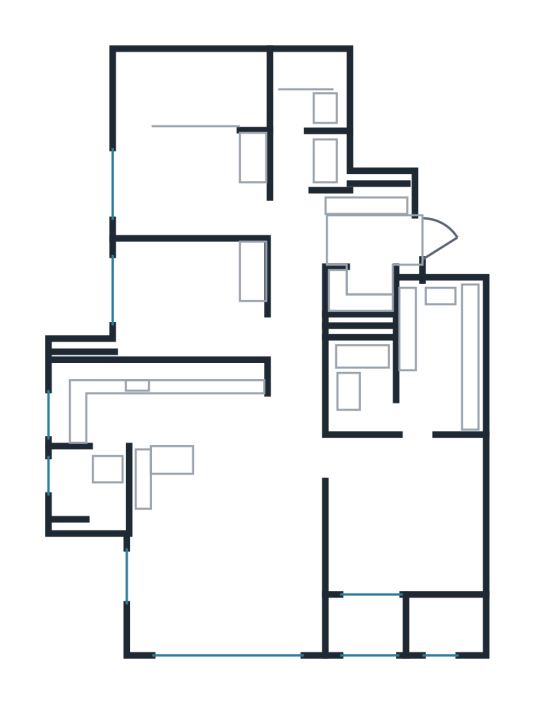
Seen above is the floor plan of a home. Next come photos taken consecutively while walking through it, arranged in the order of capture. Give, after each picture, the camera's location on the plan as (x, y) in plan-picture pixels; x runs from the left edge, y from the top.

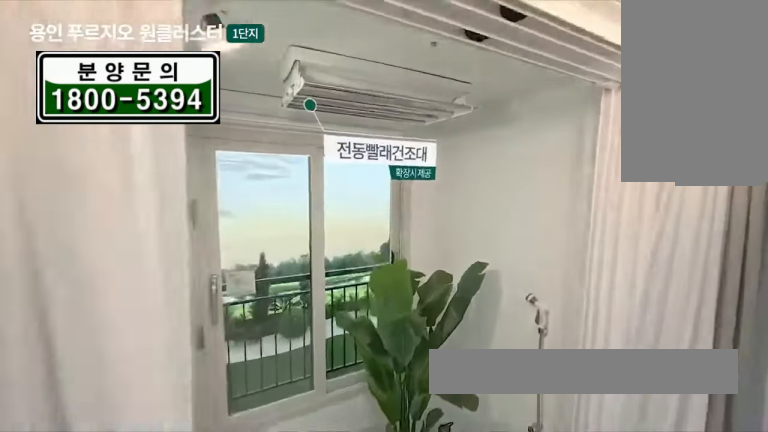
(406, 537)
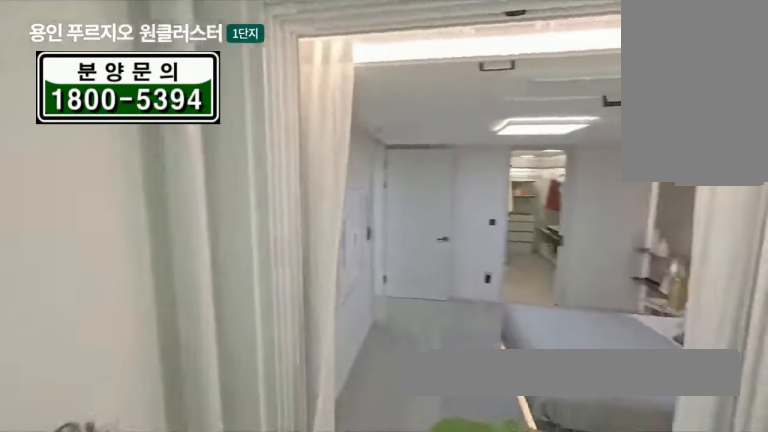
(406, 540)
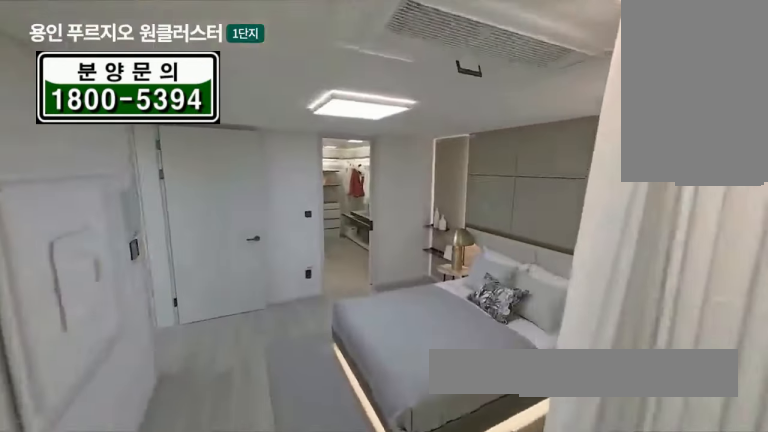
(406, 529)
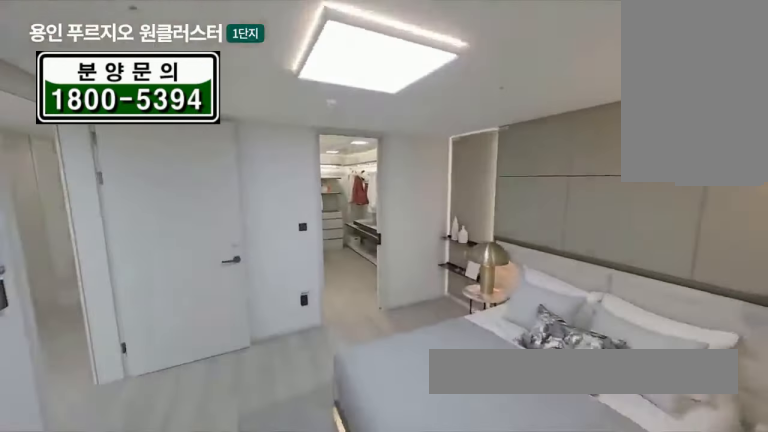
(404, 543)
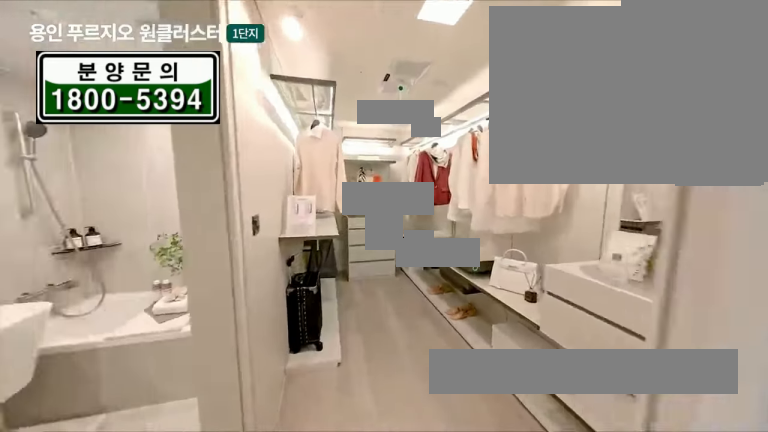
(438, 390)
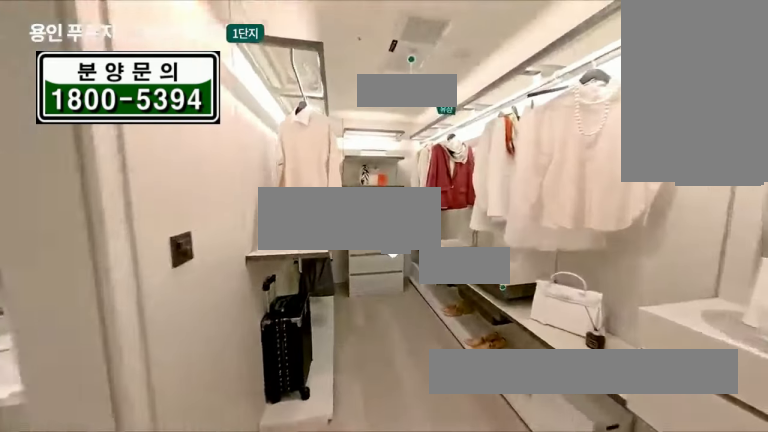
(440, 376)
